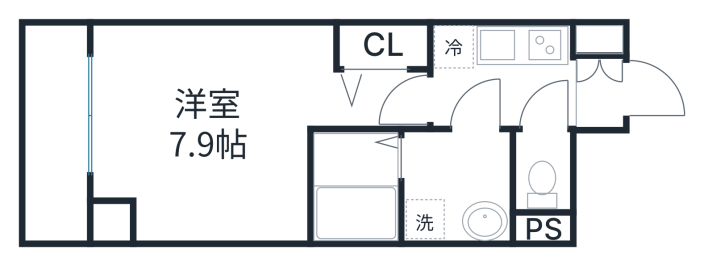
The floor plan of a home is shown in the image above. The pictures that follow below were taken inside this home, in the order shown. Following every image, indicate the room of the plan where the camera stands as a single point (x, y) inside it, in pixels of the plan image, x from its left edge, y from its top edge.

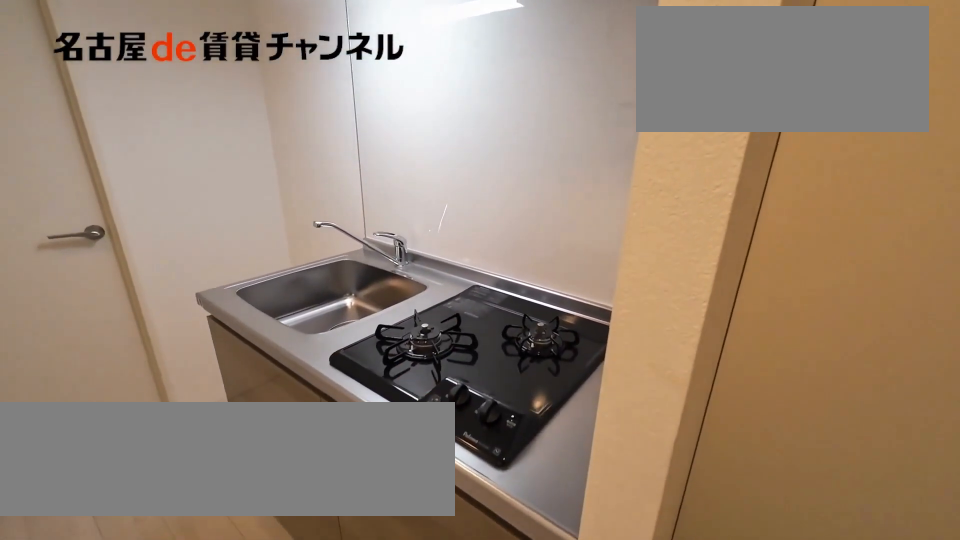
(501, 58)
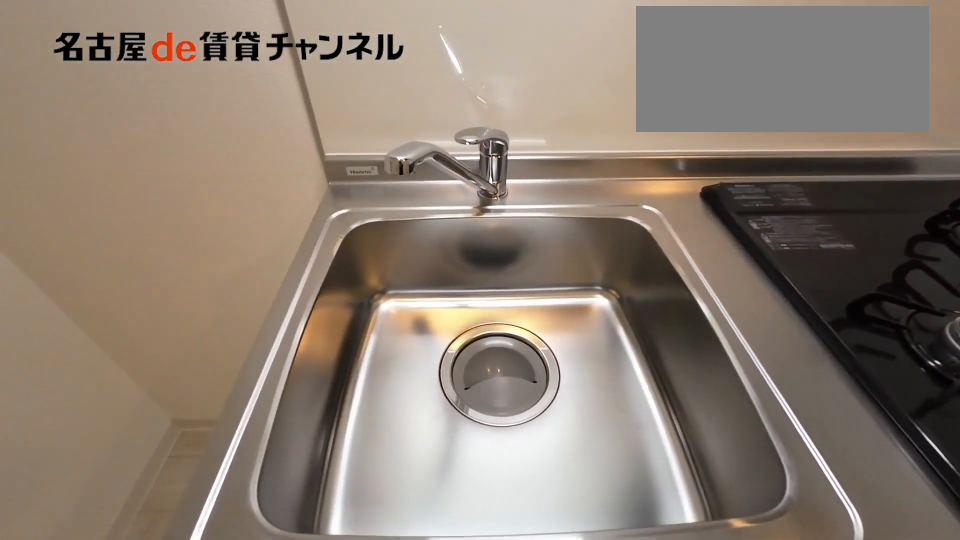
(501, 58)
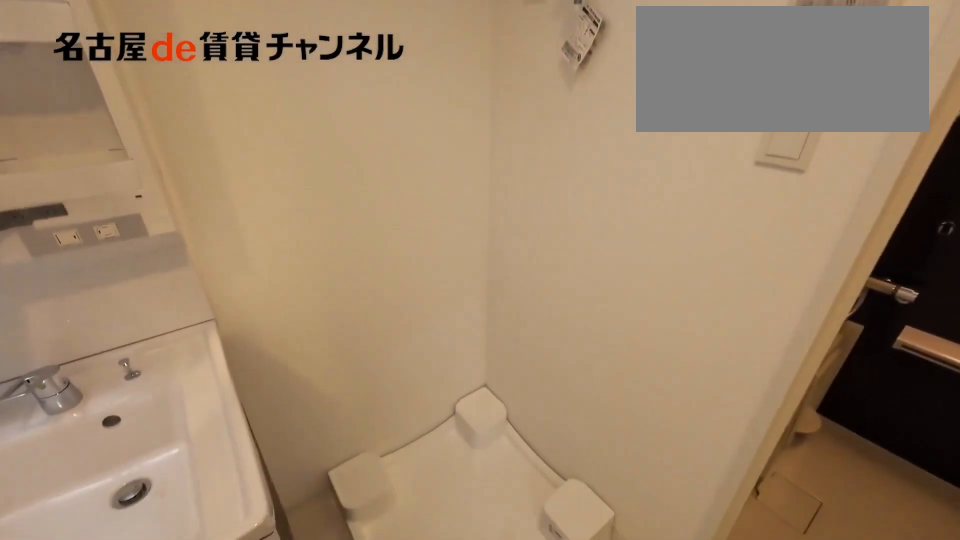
(456, 185)
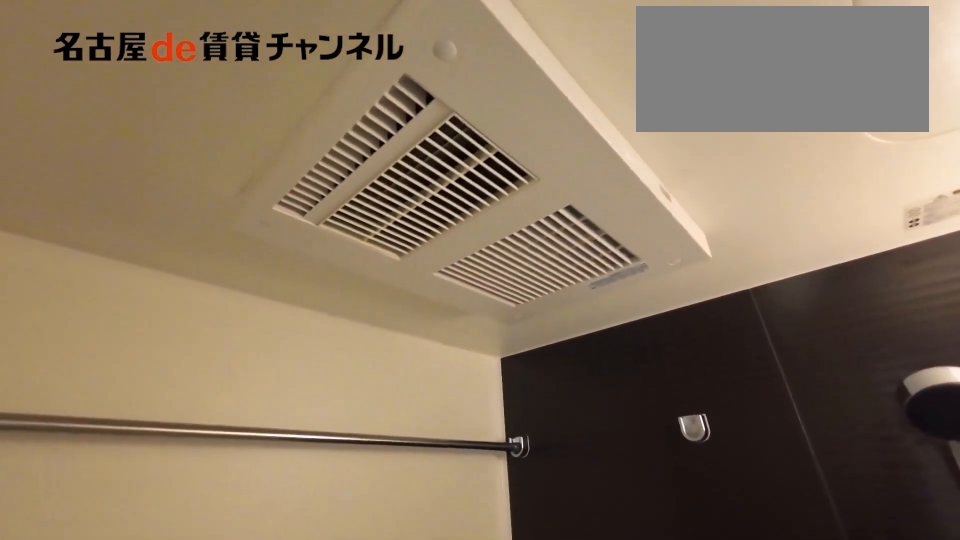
(356, 187)
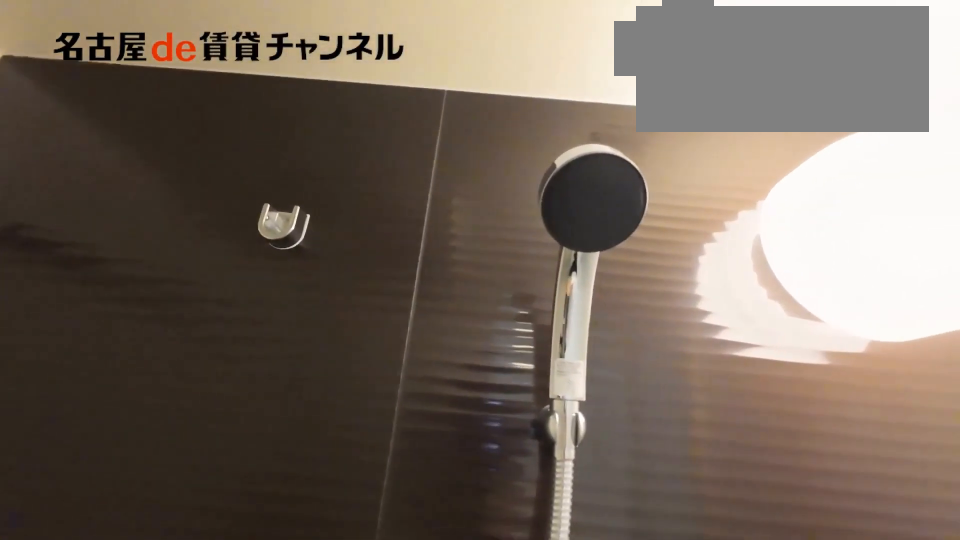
(356, 187)
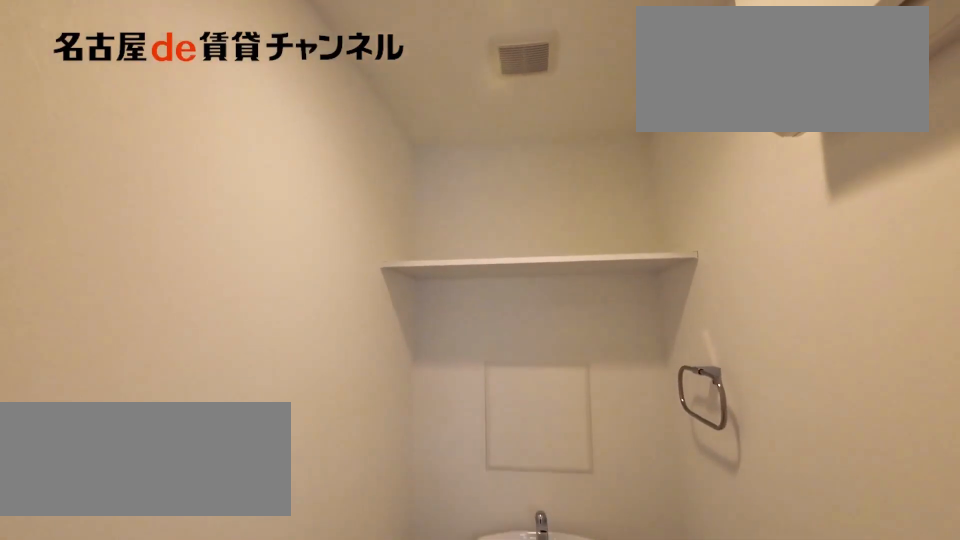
(541, 188)
